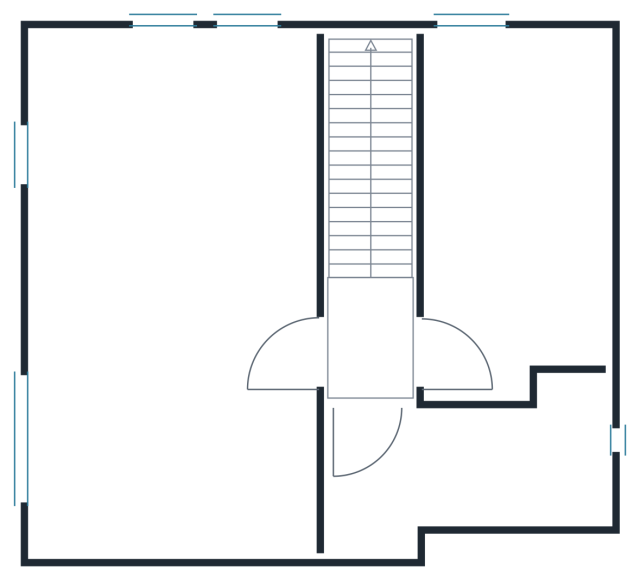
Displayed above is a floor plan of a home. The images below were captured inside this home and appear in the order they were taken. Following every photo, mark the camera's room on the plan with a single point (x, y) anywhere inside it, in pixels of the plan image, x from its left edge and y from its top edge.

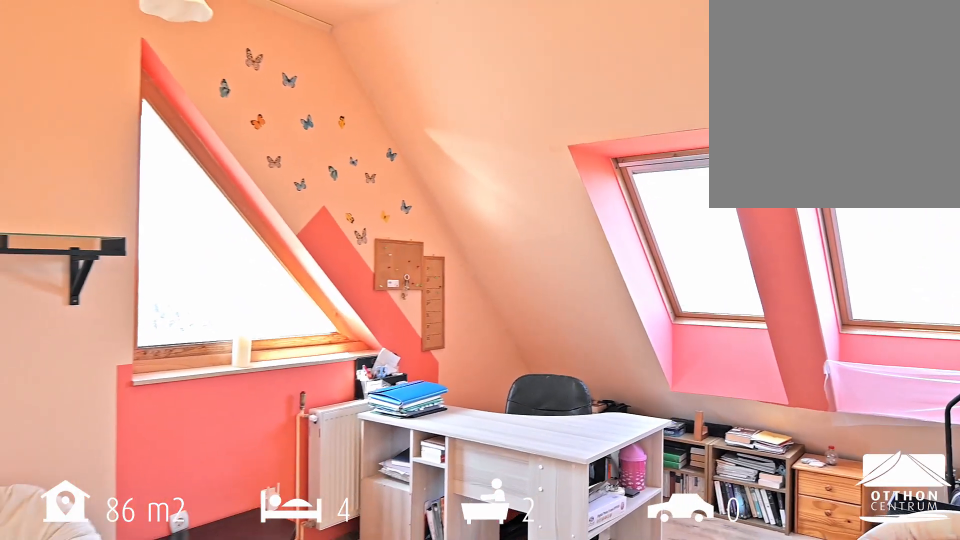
(185, 295)
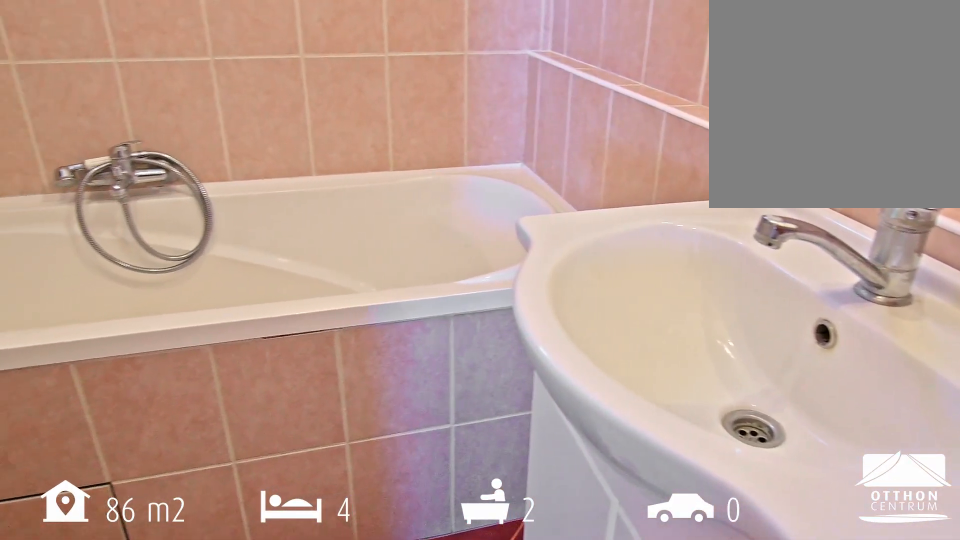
(484, 462)
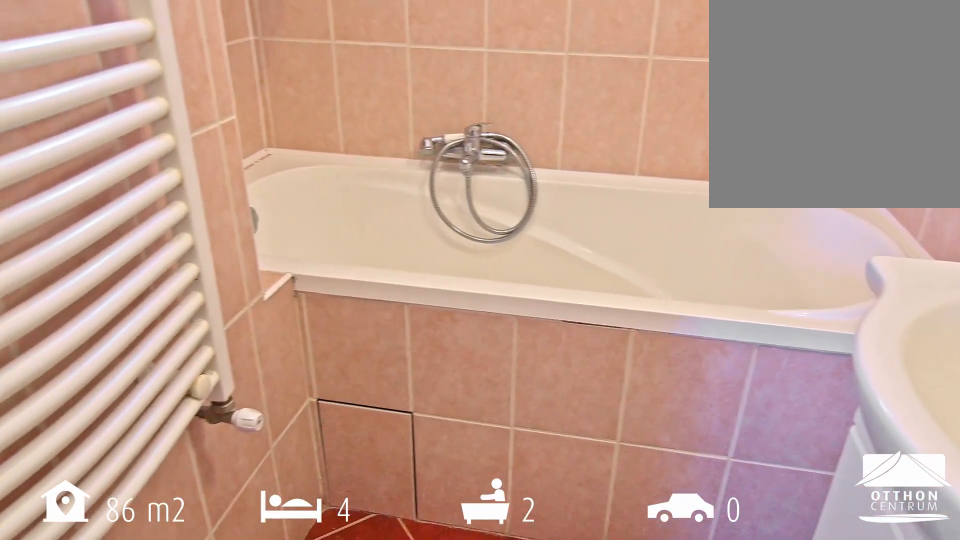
(483, 461)
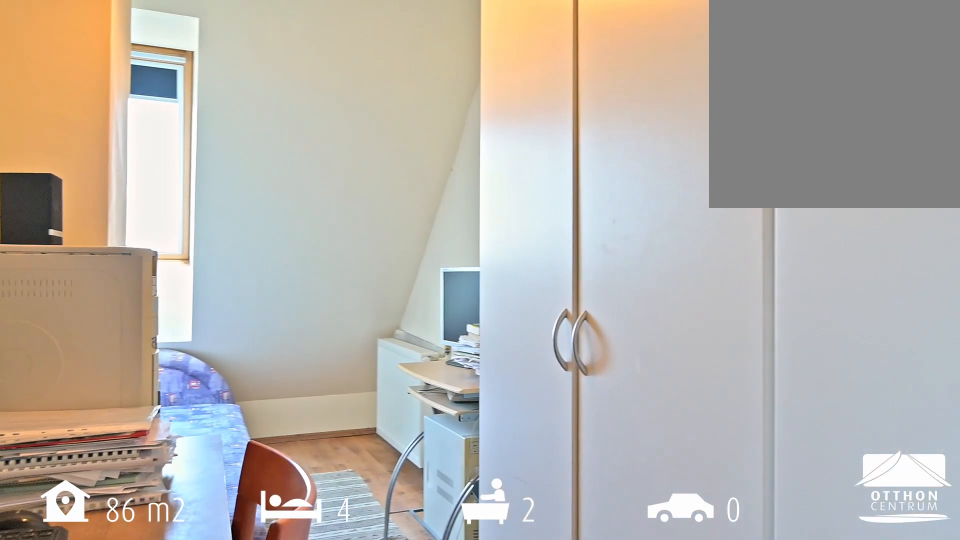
(517, 212)
